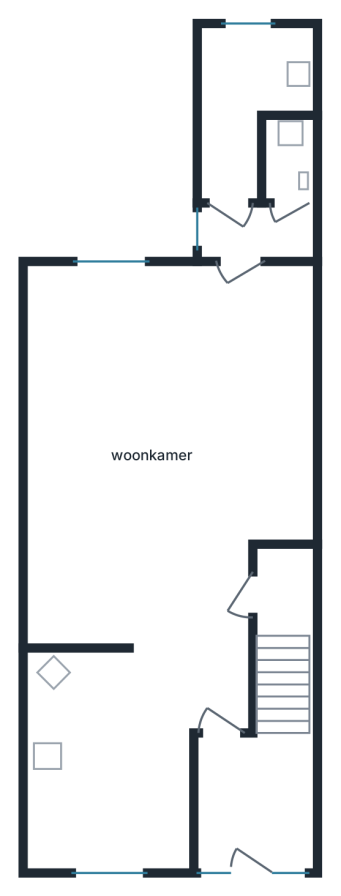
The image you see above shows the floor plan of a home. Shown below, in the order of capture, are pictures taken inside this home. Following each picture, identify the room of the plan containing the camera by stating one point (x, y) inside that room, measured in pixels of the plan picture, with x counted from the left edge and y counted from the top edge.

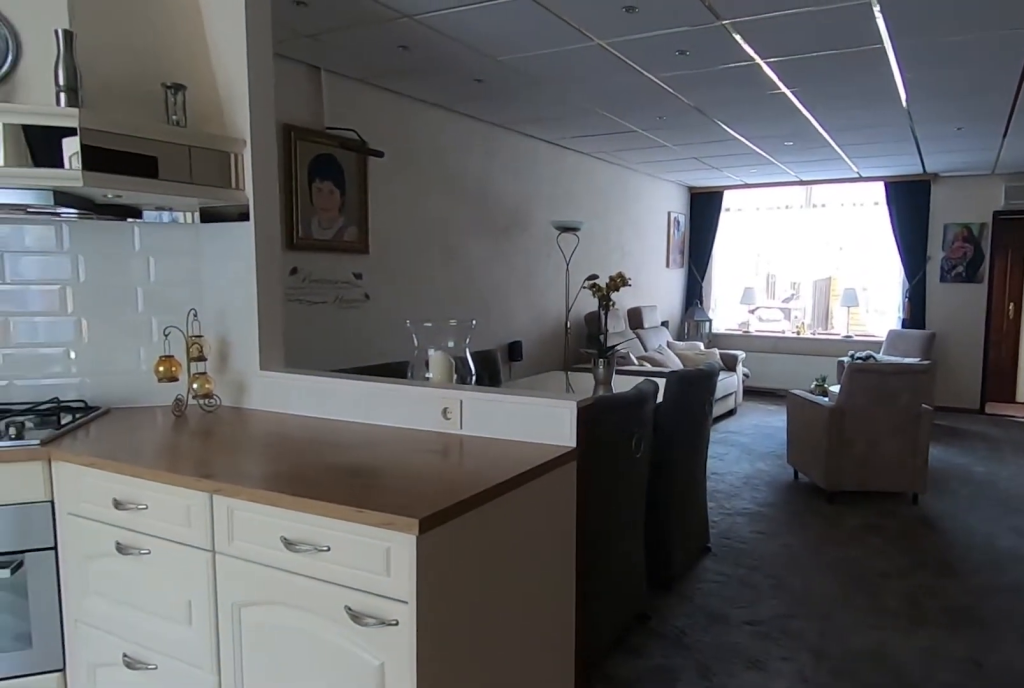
(145, 508)
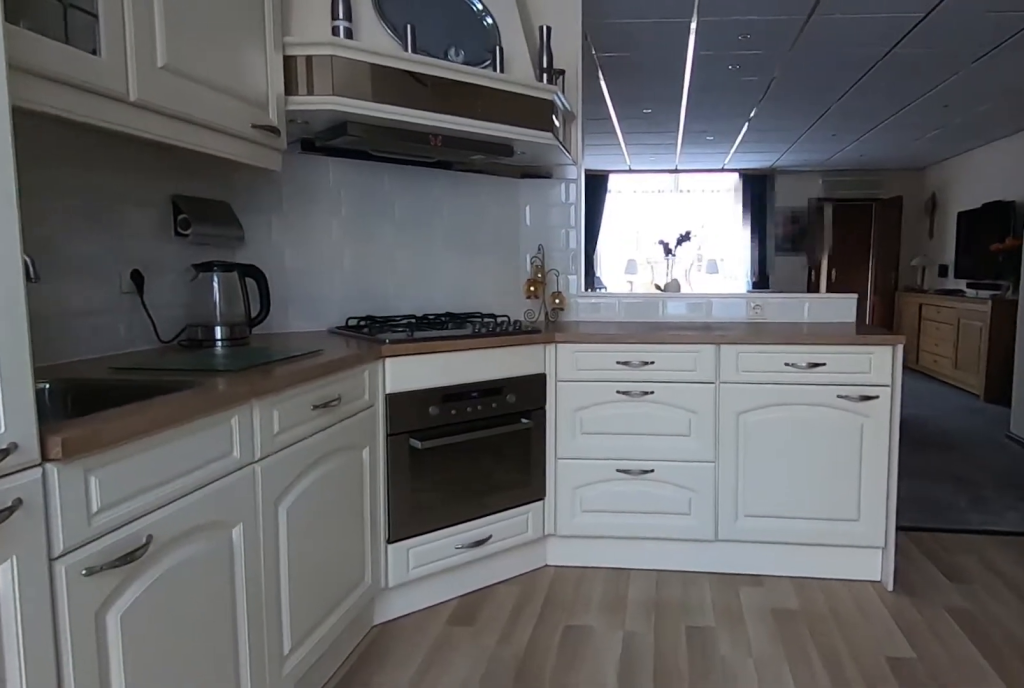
(104, 764)
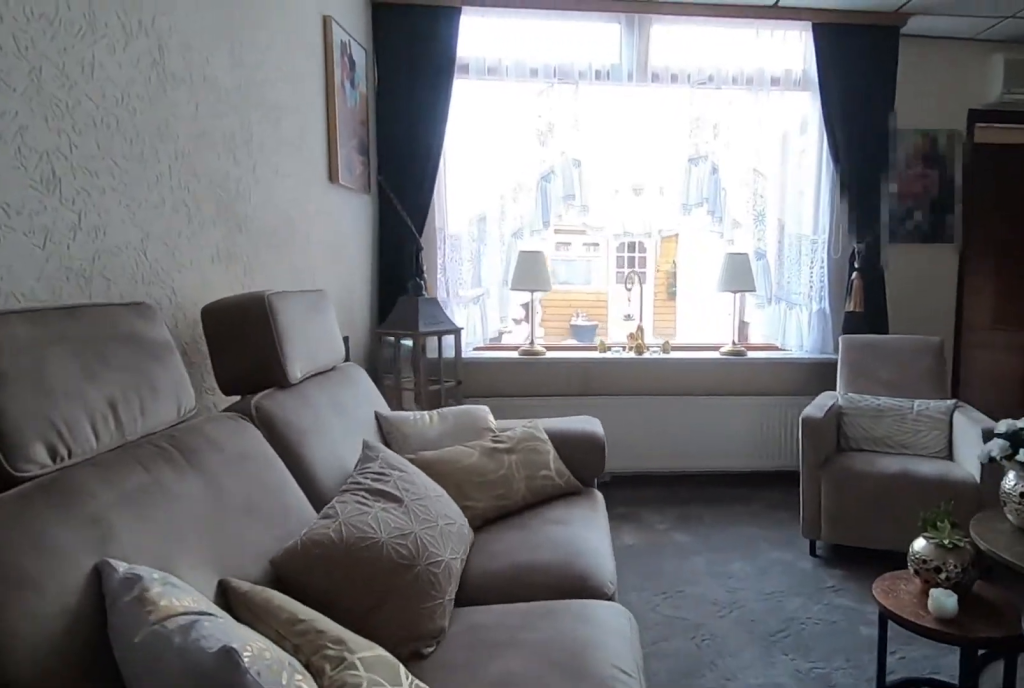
(143, 508)
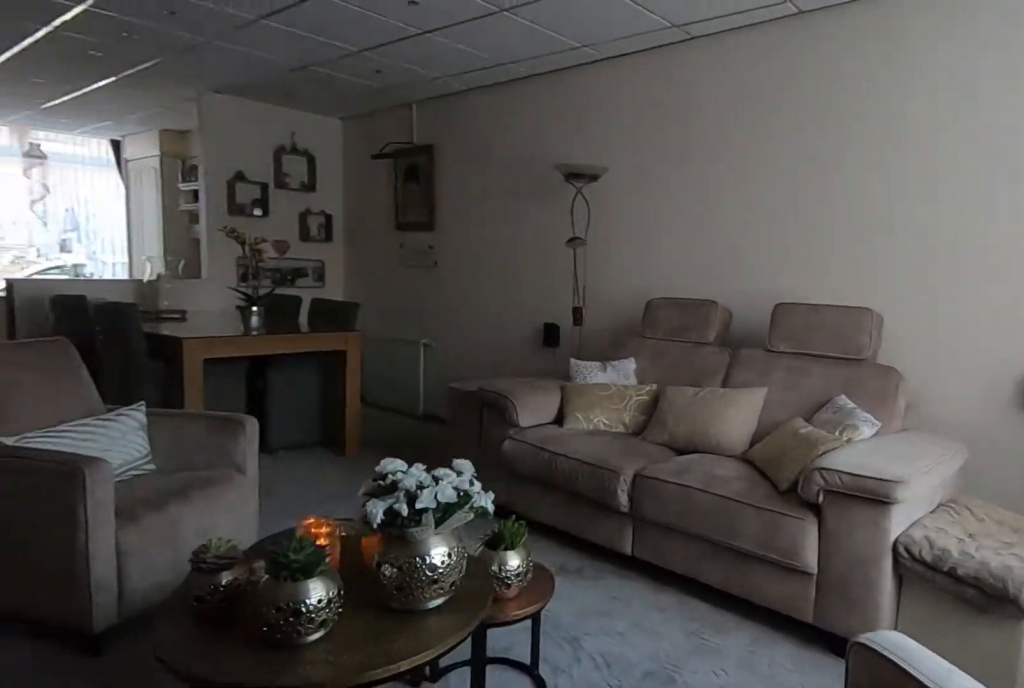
(143, 508)
